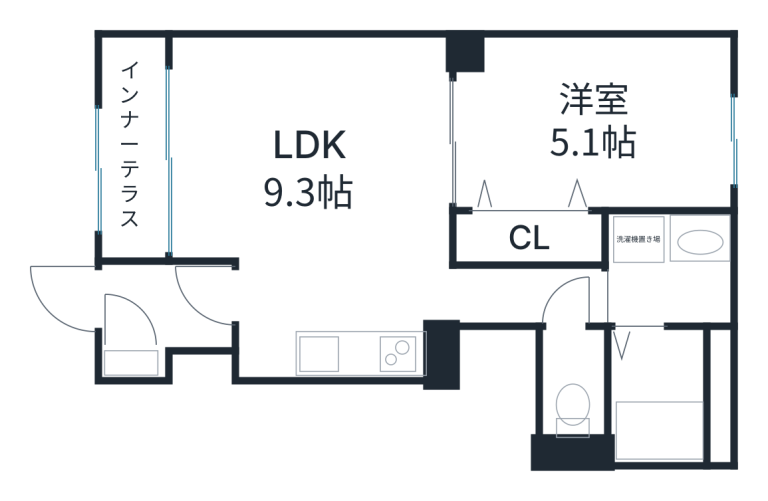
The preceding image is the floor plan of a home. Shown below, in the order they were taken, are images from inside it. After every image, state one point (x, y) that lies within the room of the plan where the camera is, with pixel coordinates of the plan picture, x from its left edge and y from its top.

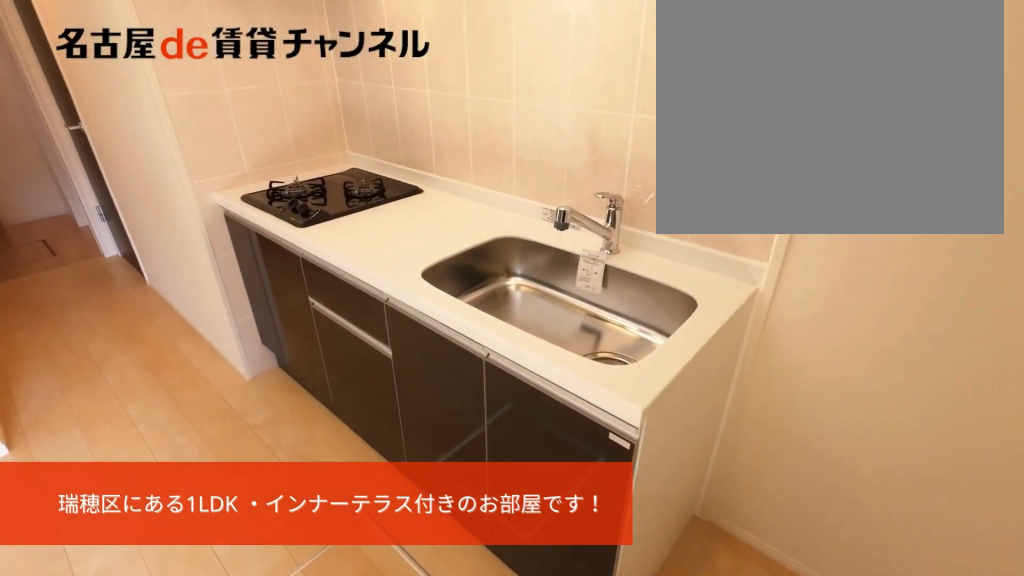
(372, 352)
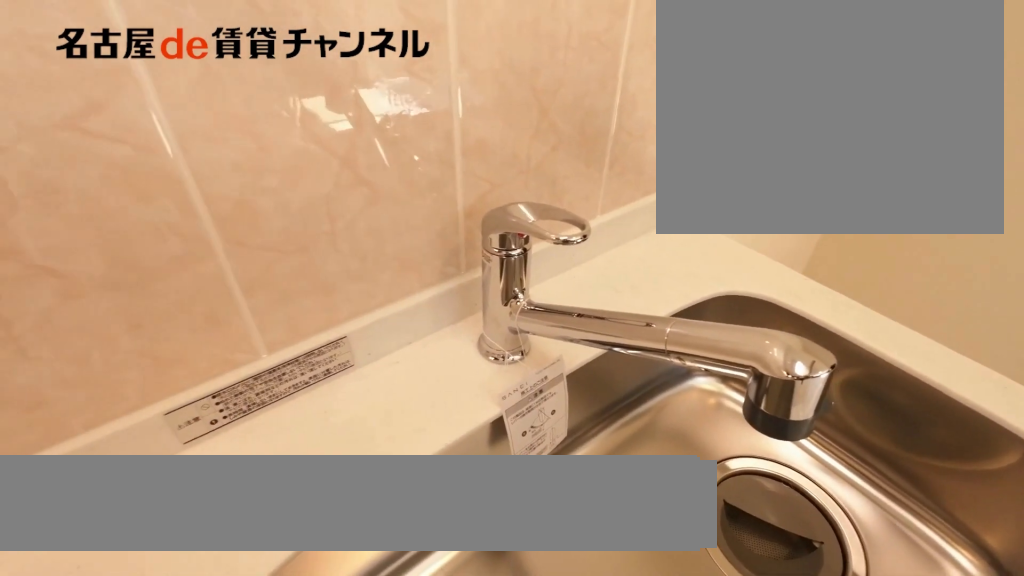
(372, 352)
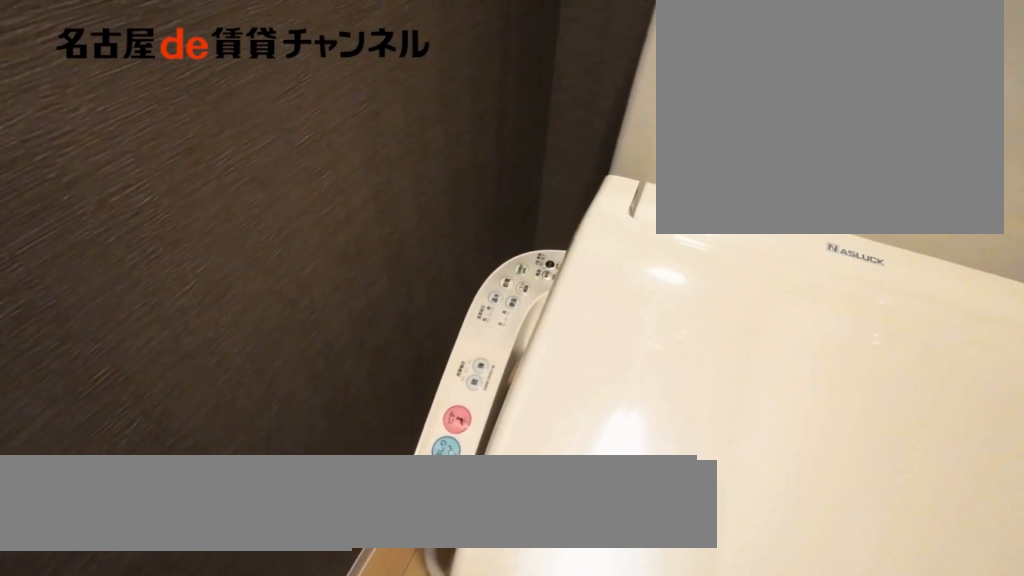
(571, 384)
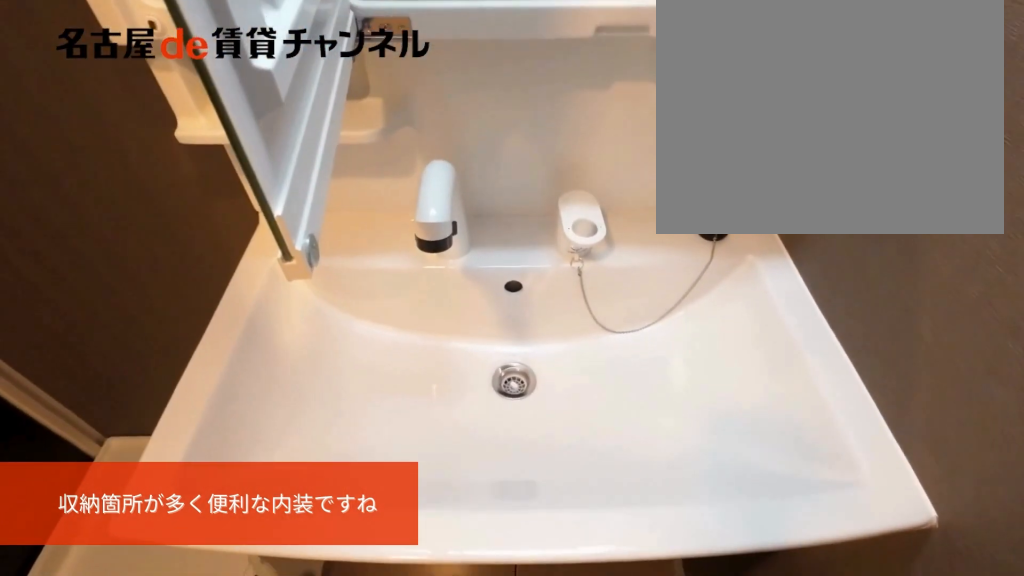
(667, 267)
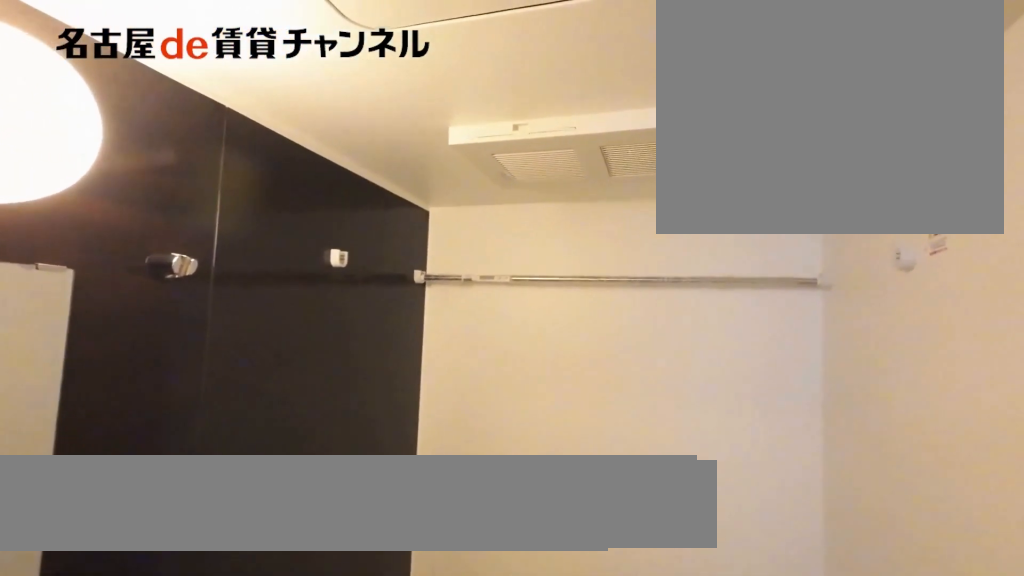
(667, 393)
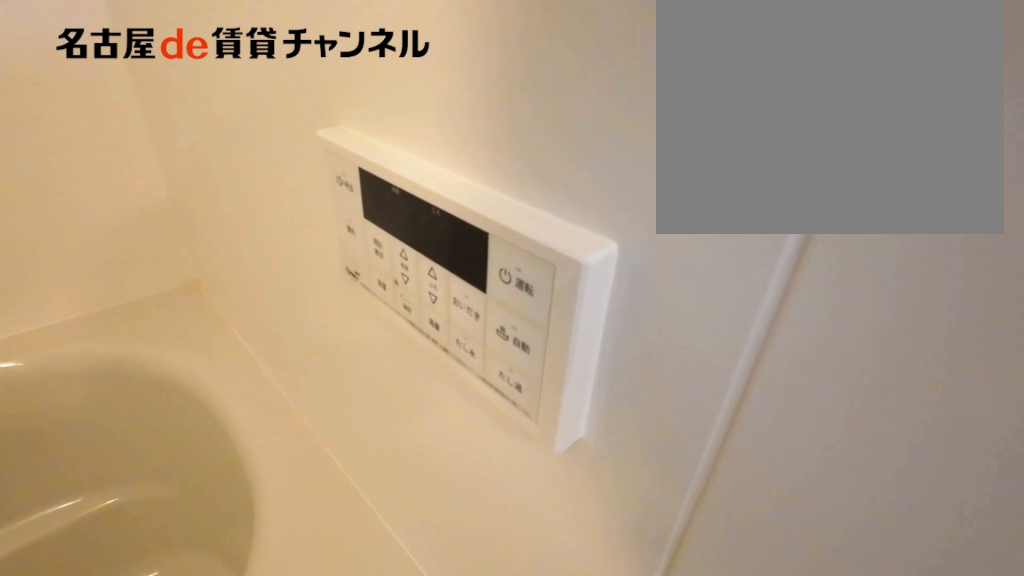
(667, 393)
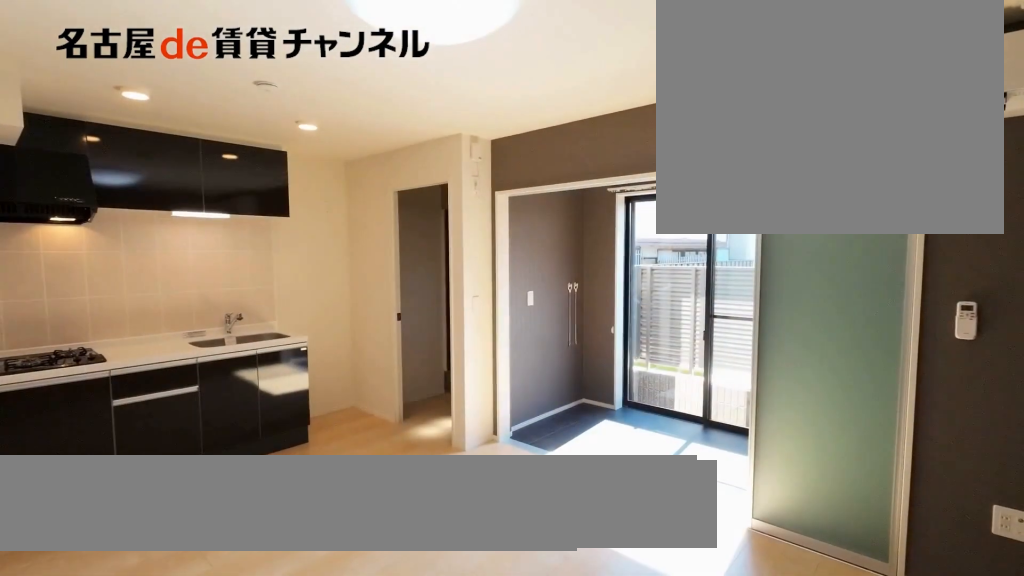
(319, 199)
